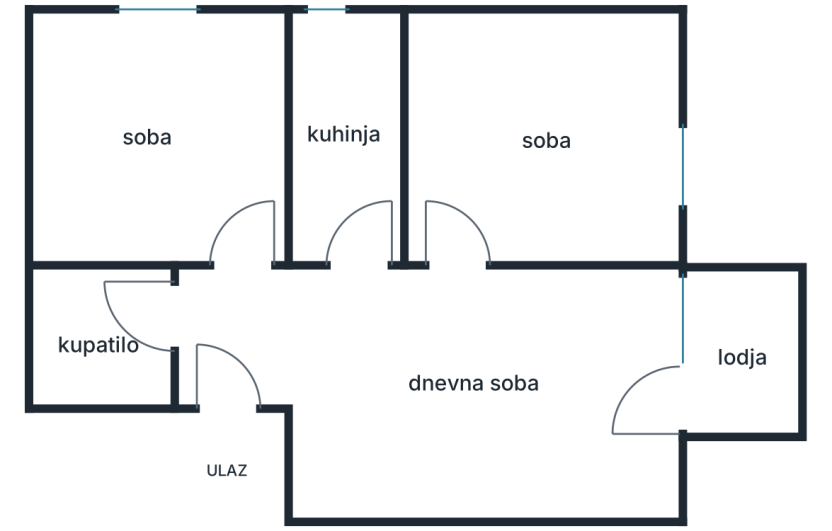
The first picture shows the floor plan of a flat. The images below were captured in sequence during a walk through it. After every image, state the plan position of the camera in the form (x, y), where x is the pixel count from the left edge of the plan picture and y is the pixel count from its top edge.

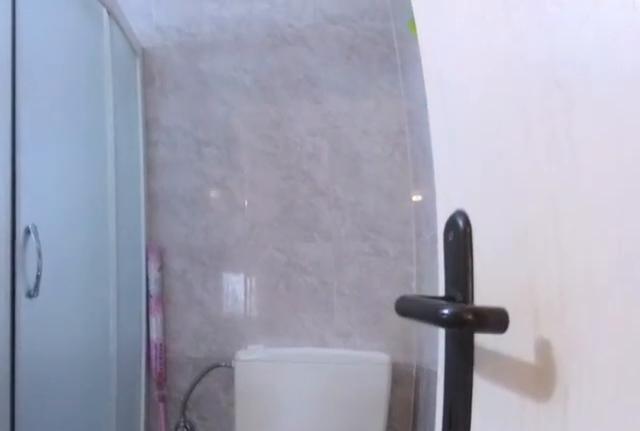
(190, 299)
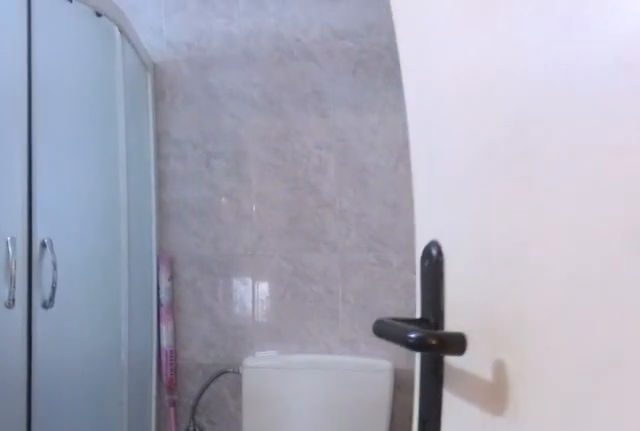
(197, 299)
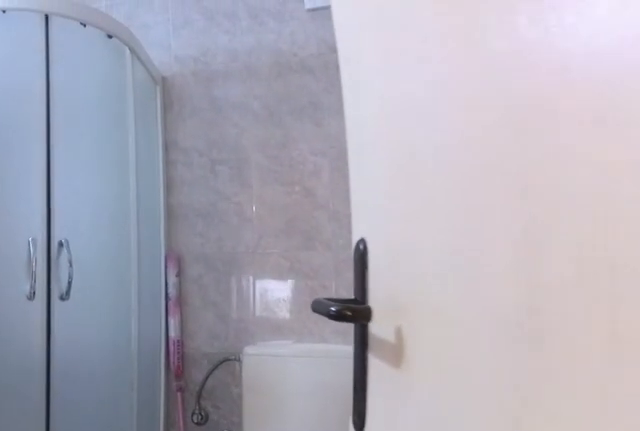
(209, 298)
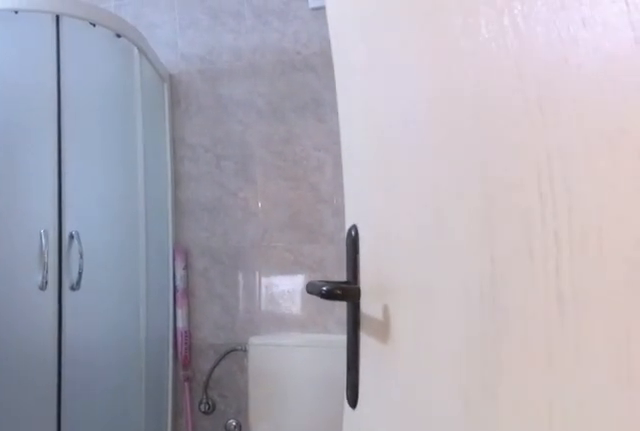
(216, 298)
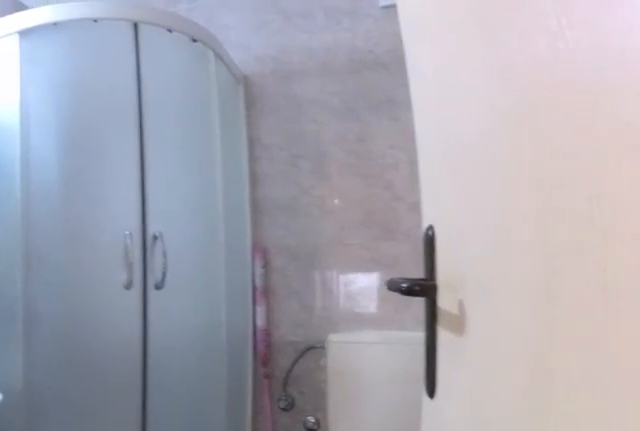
(225, 294)
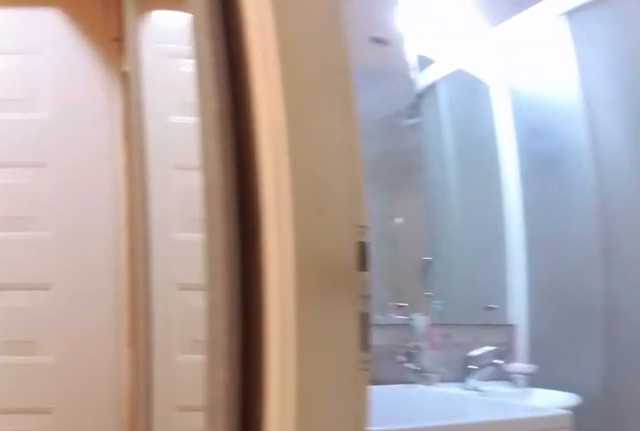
(211, 282)
